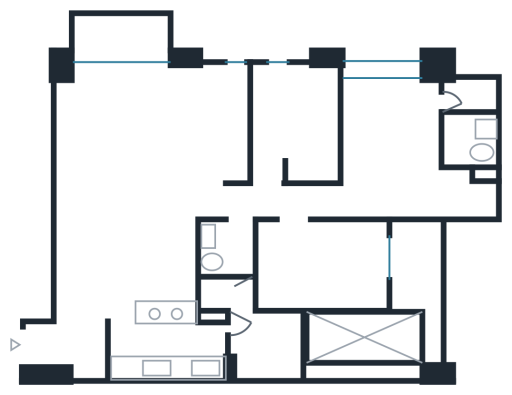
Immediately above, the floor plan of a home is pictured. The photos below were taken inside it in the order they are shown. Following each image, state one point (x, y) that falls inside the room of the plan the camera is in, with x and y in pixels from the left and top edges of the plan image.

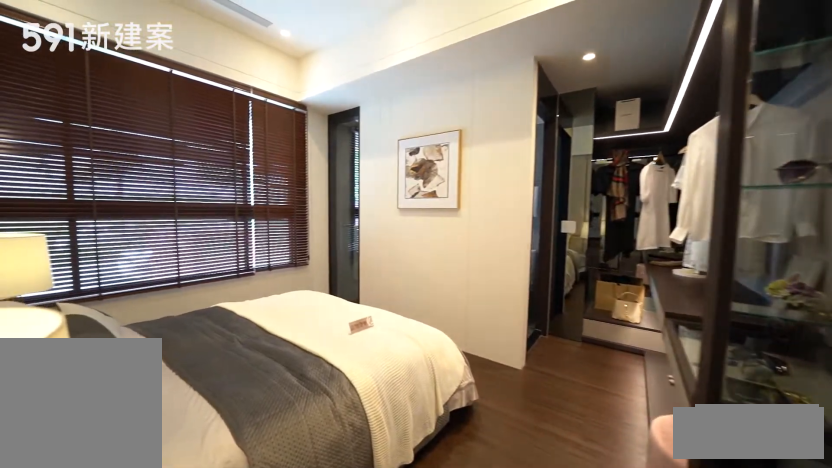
(404, 156)
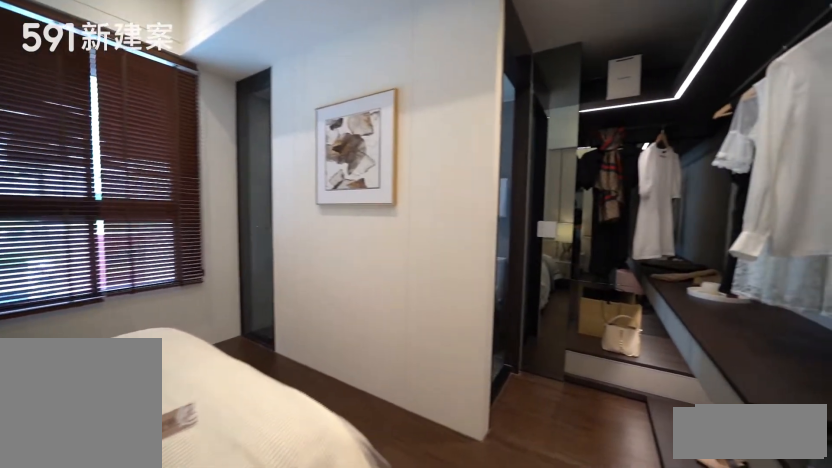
(404, 156)
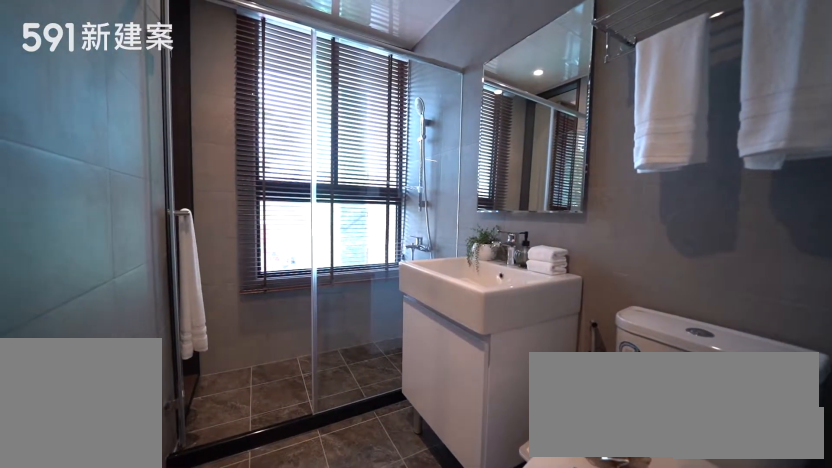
(471, 119)
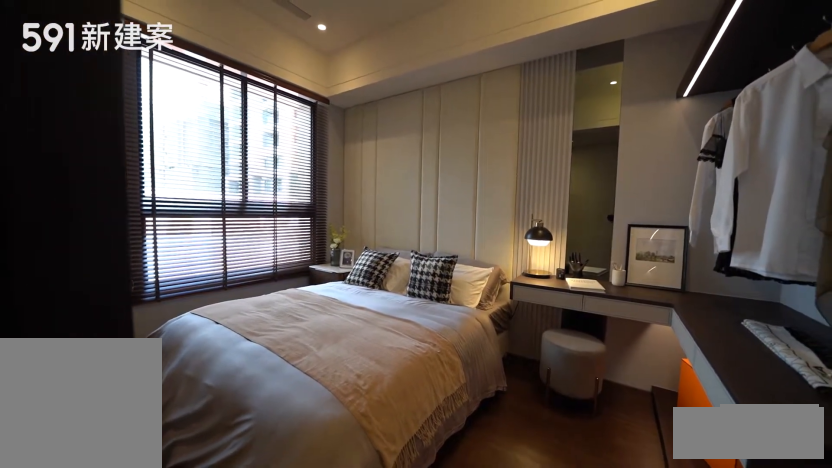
(321, 264)
